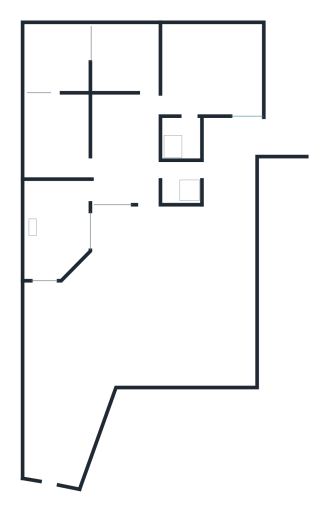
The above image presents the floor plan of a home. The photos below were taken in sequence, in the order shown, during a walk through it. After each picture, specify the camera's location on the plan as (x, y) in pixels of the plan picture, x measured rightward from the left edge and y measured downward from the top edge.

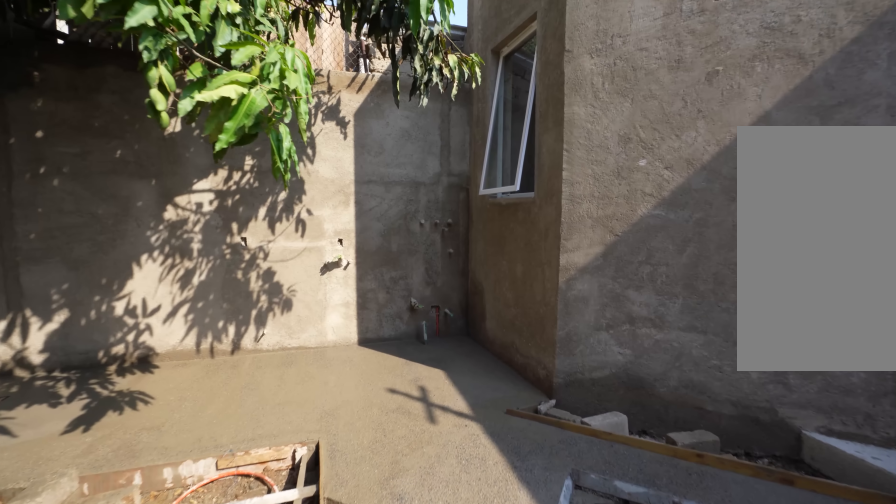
(111, 327)
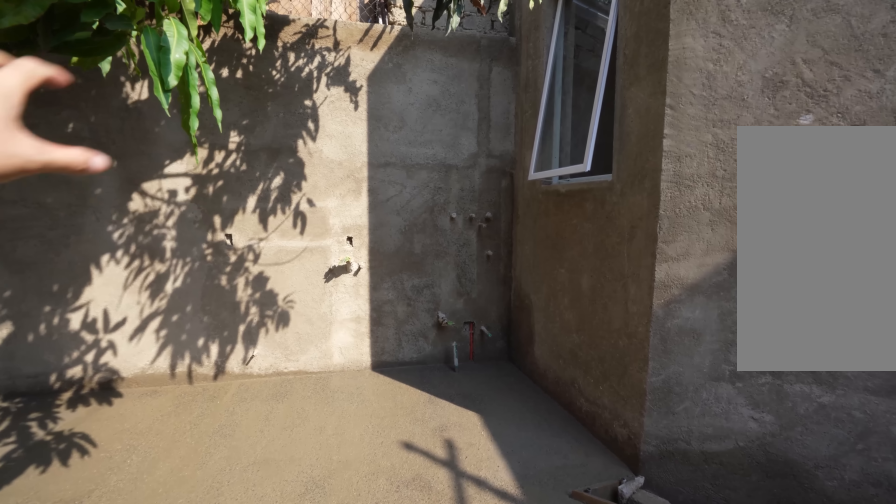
(89, 329)
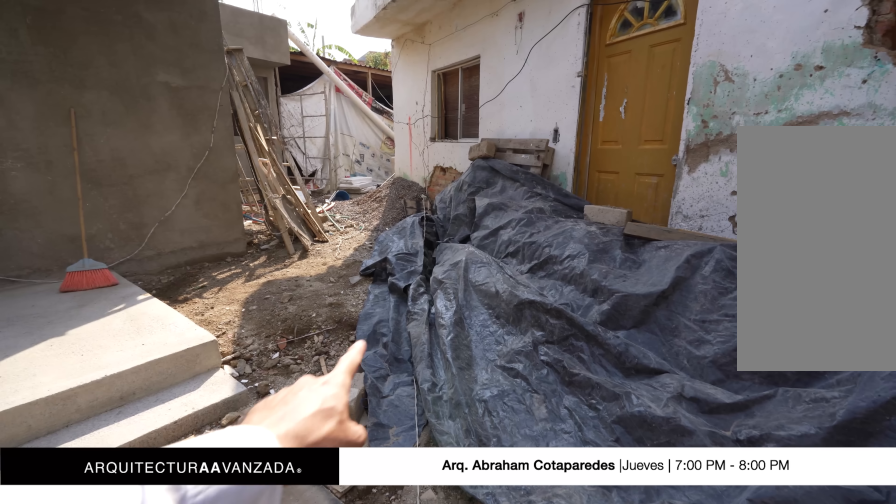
(189, 270)
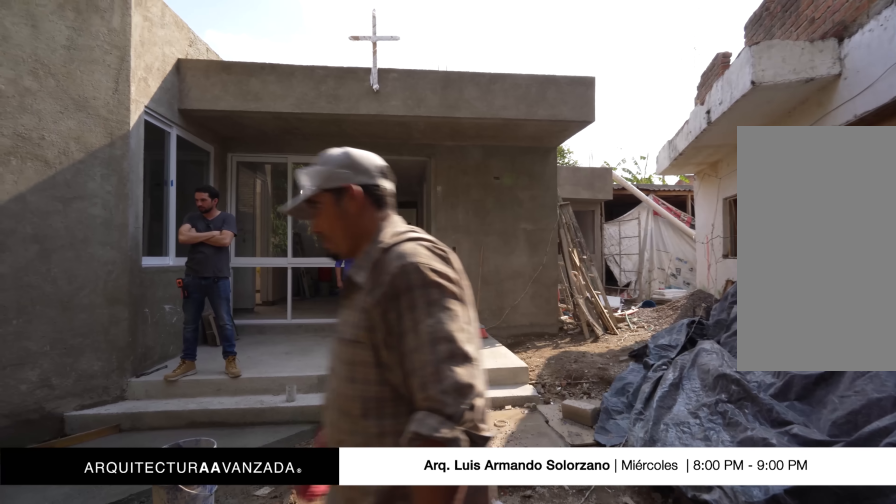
(186, 356)
